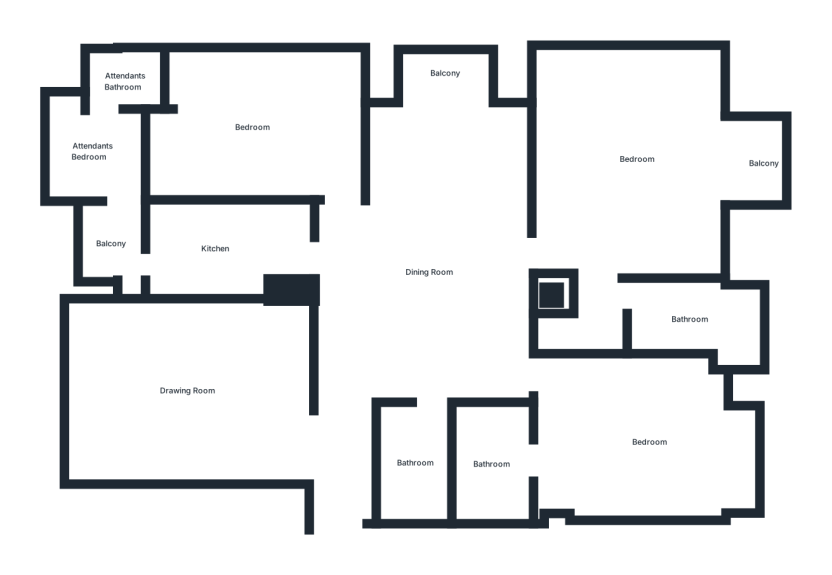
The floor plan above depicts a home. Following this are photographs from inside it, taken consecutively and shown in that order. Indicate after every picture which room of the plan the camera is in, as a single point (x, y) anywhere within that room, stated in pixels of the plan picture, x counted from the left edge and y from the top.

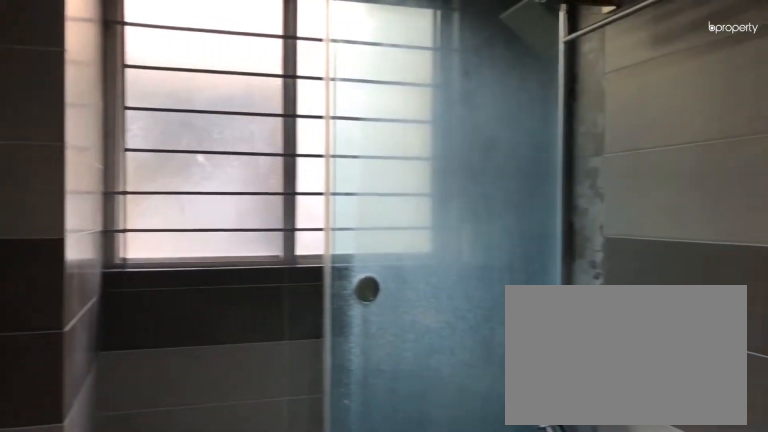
(698, 320)
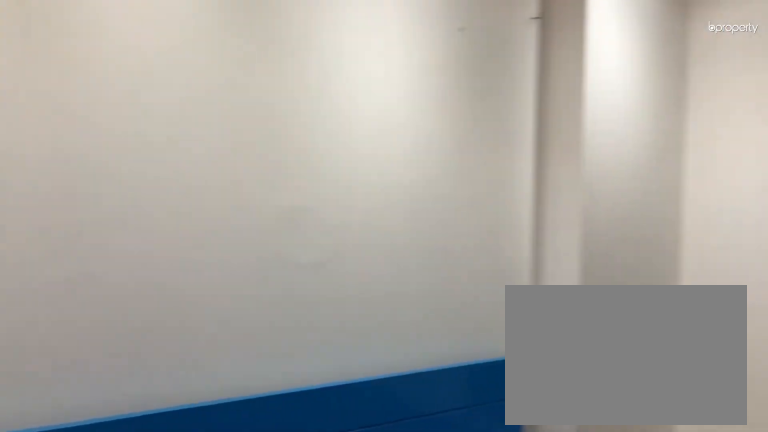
(649, 444)
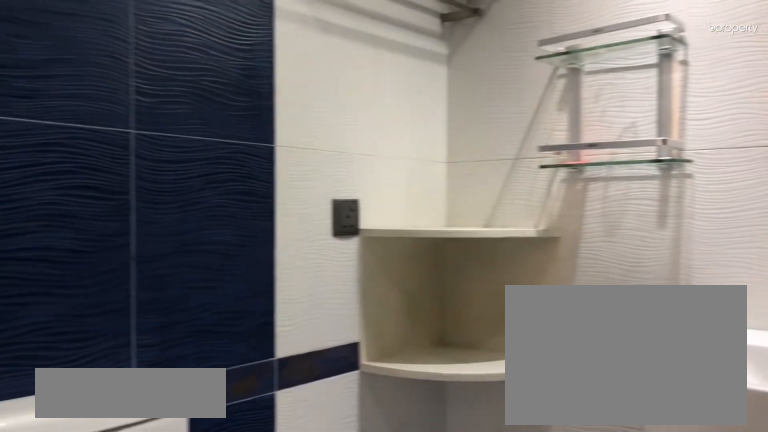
(489, 463)
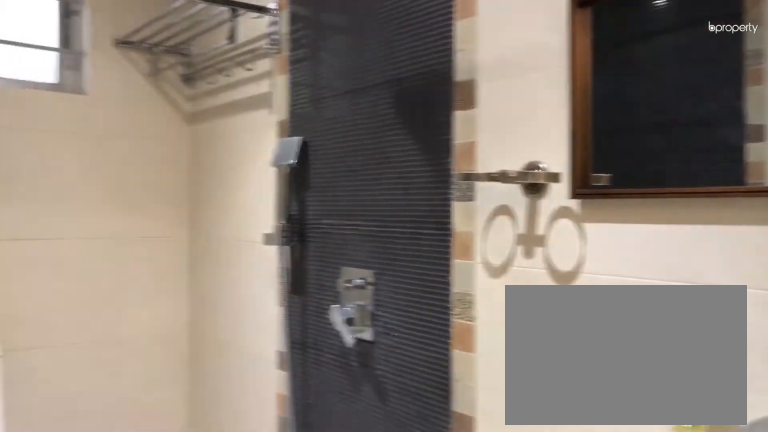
(414, 463)
